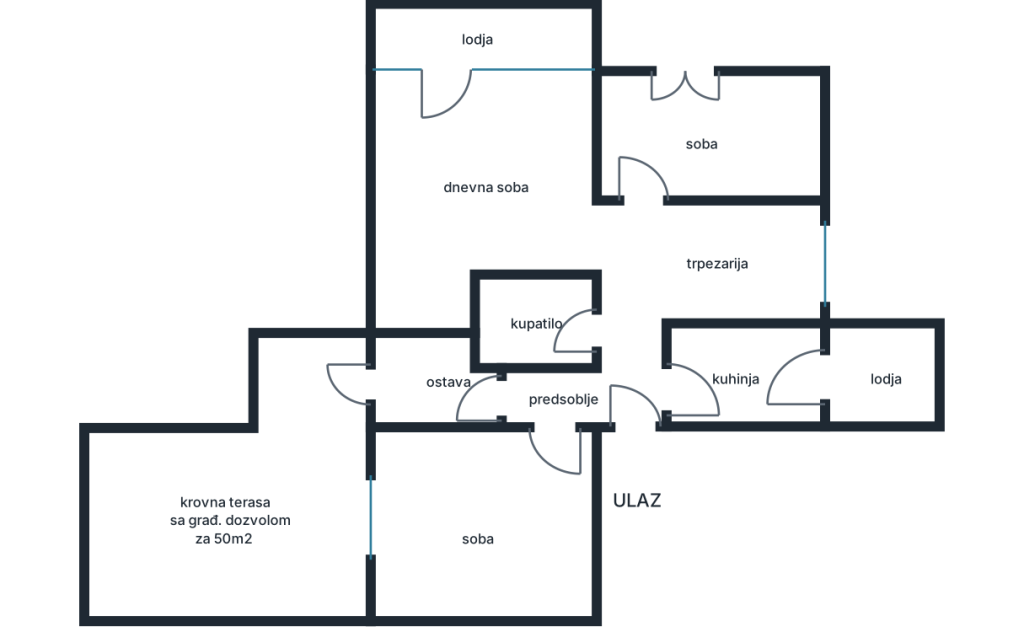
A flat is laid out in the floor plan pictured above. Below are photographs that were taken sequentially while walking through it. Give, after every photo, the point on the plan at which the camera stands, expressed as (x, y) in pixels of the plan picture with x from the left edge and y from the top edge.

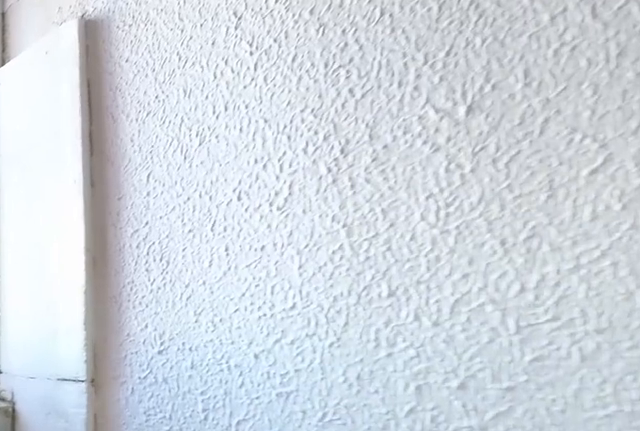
(898, 417)
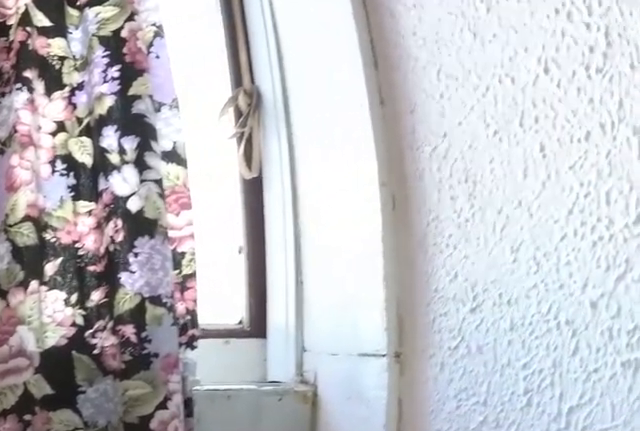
(911, 422)
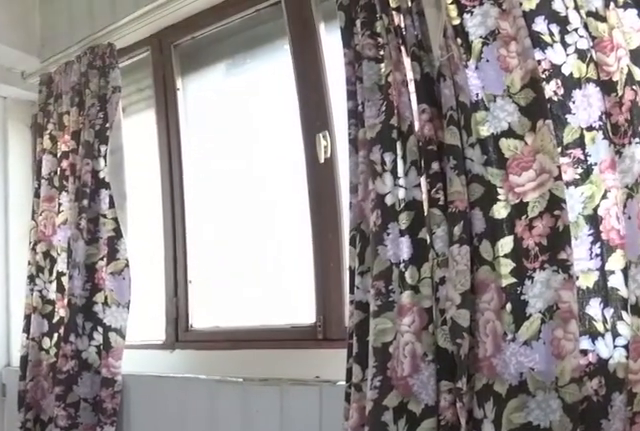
(934, 410)
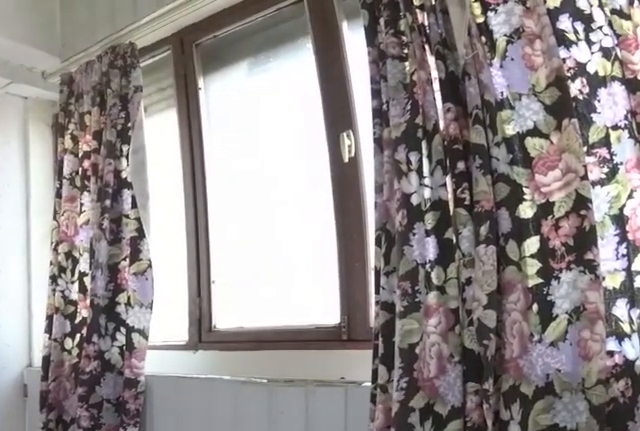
(934, 410)
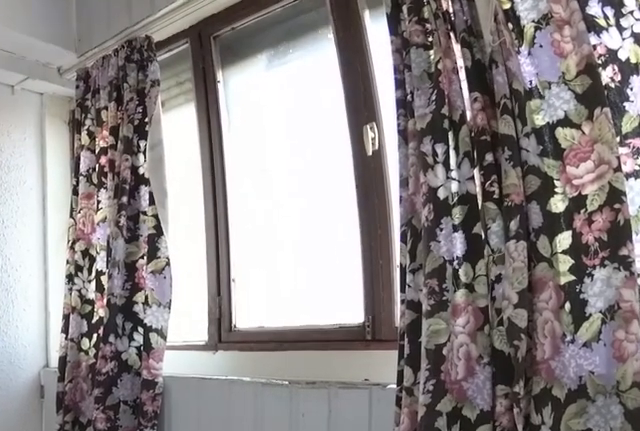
(931, 404)
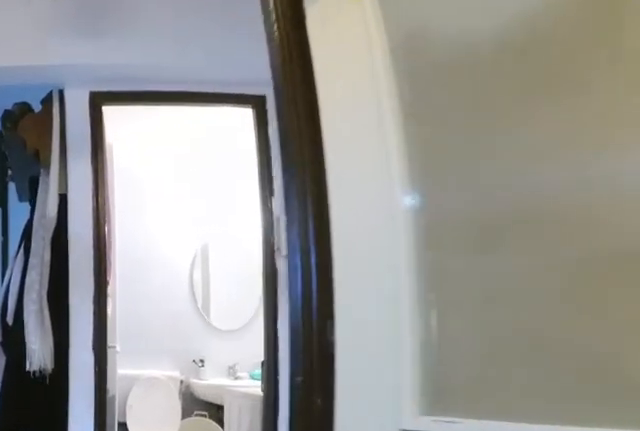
(724, 380)
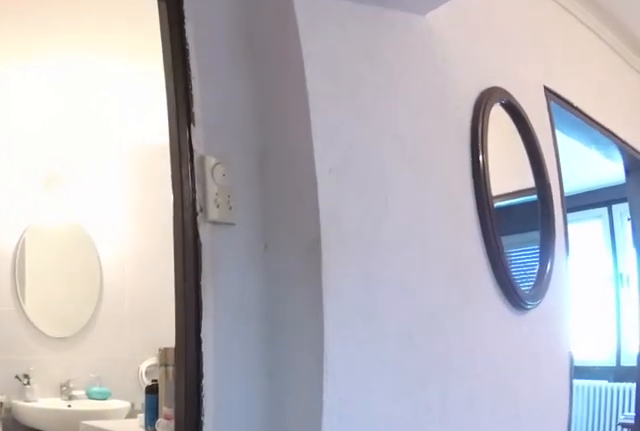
(684, 377)
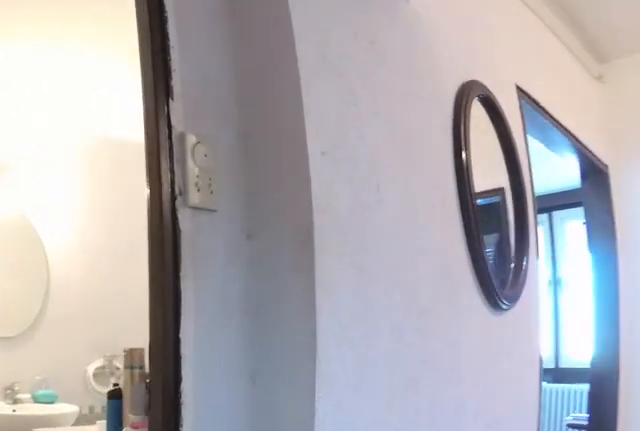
(678, 375)
